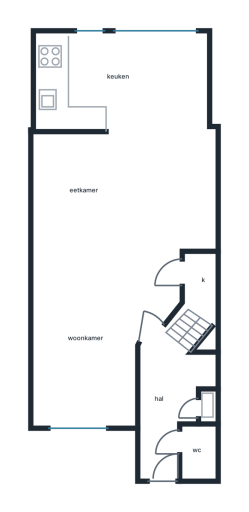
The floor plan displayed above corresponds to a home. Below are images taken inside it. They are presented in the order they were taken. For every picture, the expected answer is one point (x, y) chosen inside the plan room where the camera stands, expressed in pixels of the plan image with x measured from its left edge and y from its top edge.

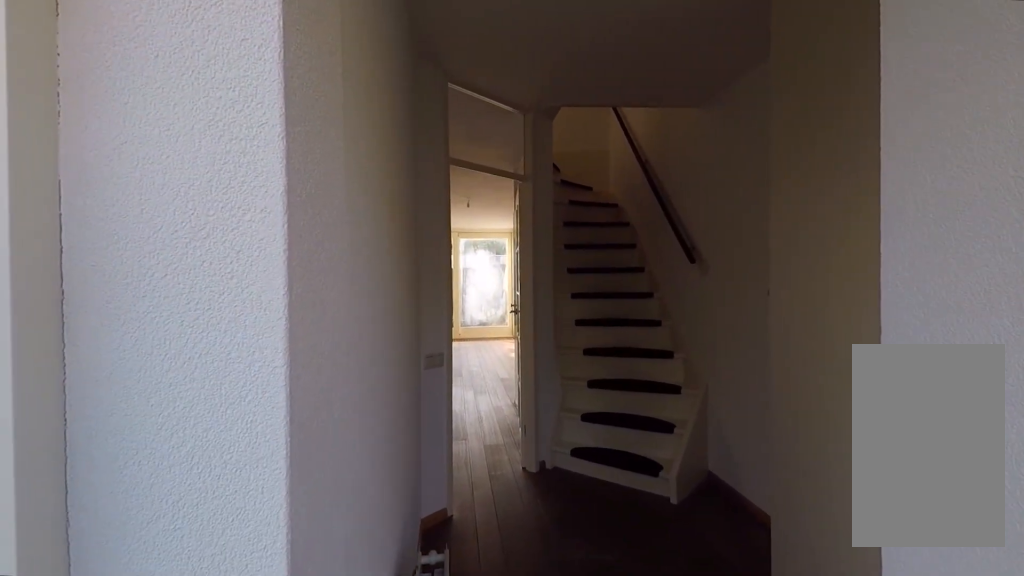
(168, 400)
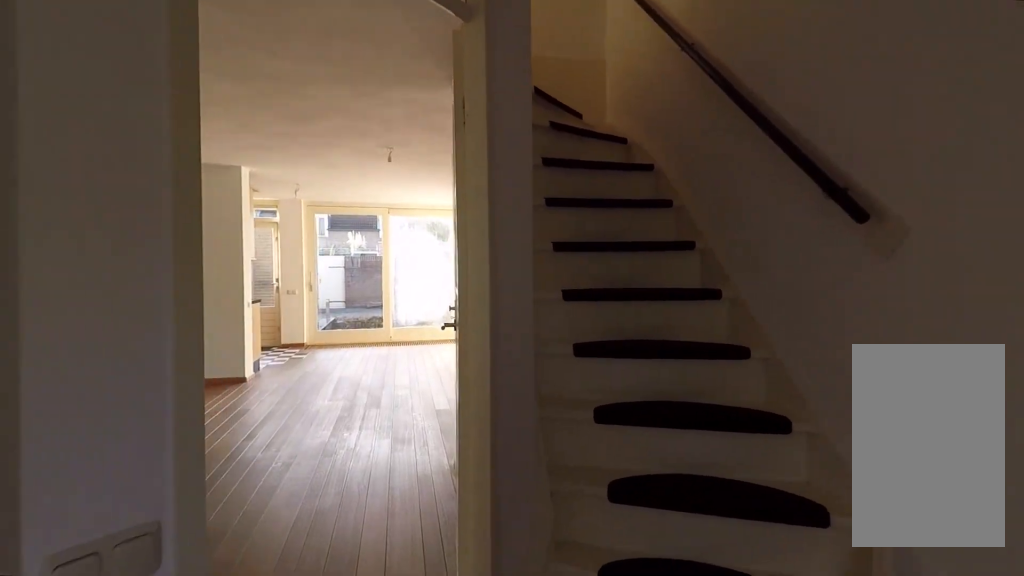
(168, 400)
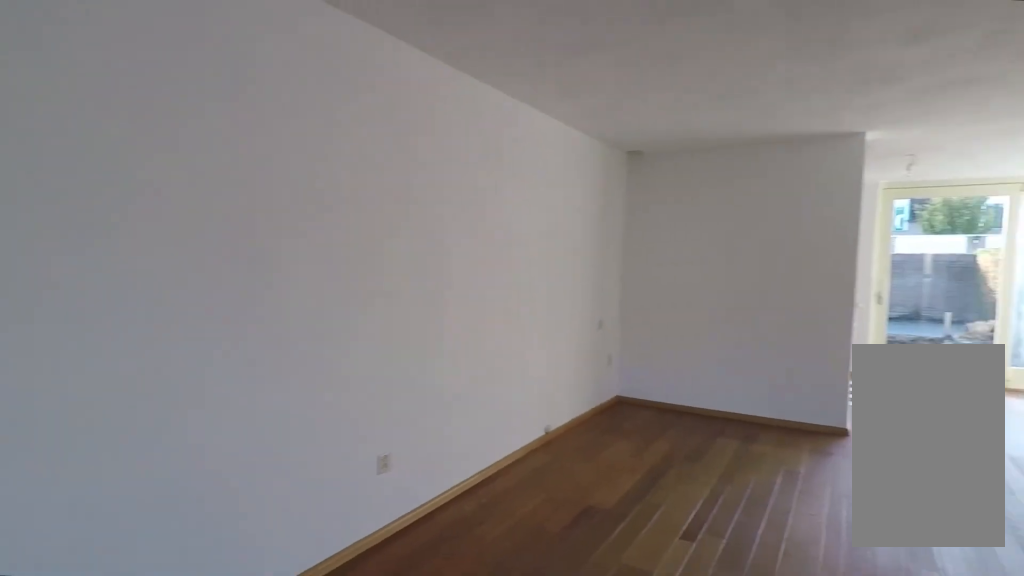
(111, 259)
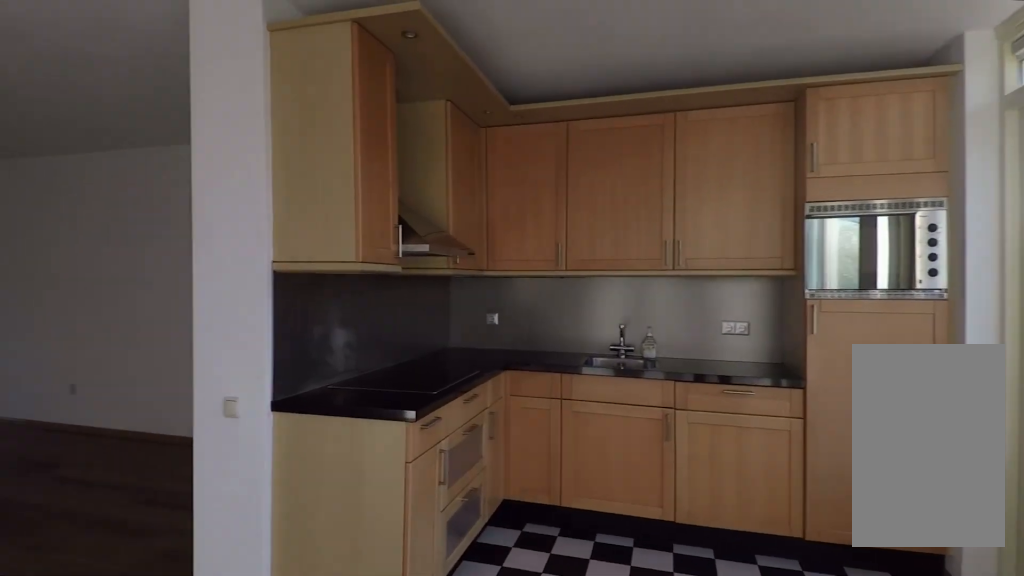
(122, 83)
